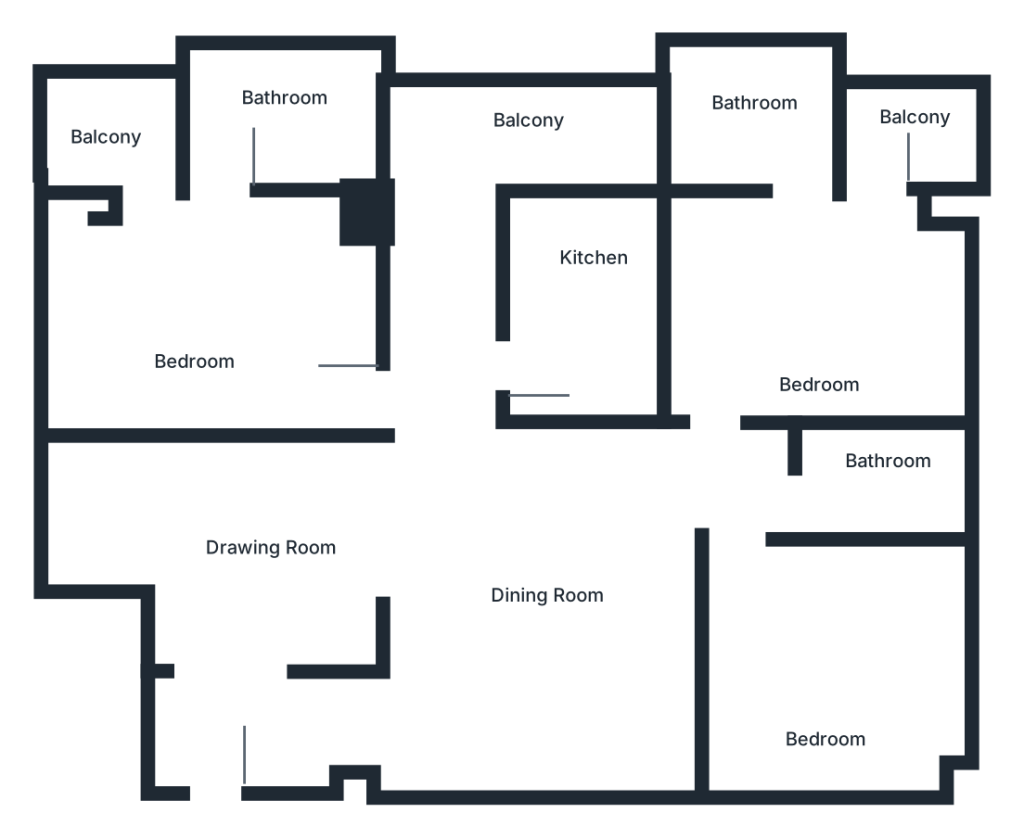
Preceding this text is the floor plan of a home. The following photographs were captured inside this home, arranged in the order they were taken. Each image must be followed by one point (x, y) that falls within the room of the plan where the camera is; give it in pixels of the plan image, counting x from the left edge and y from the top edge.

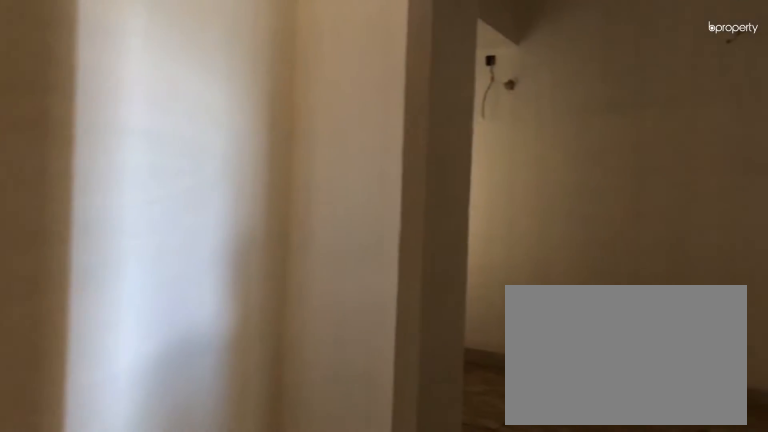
(206, 725)
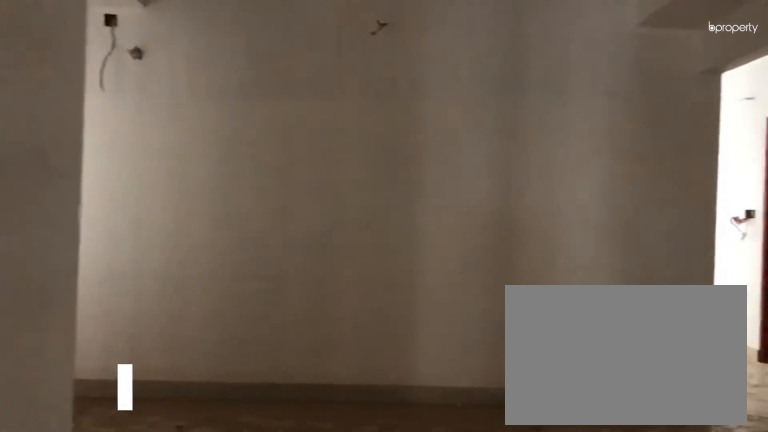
(206, 725)
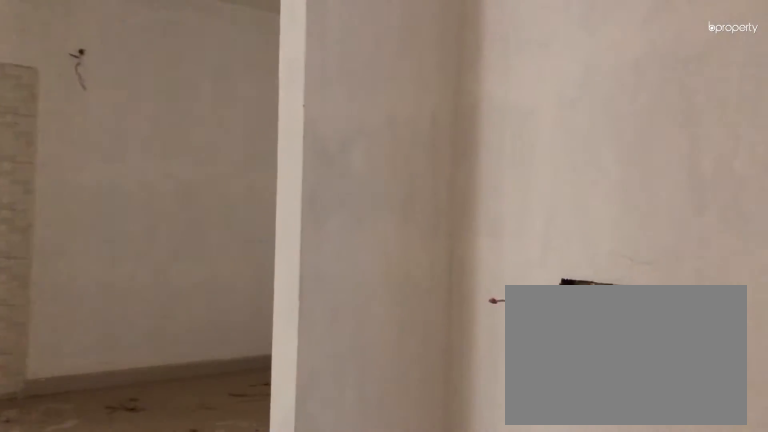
(290, 540)
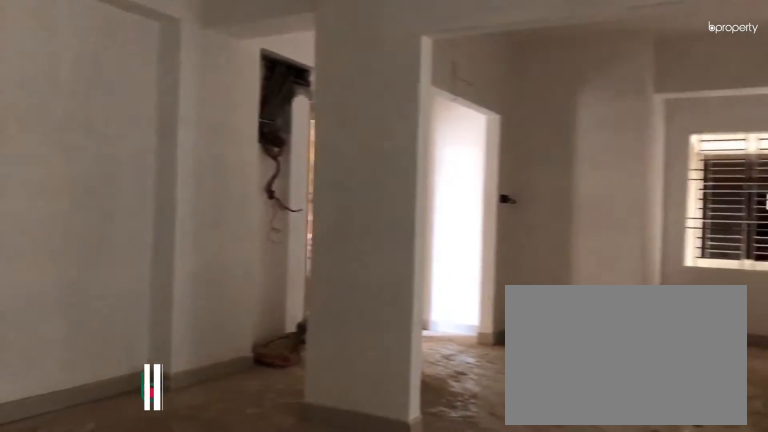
(518, 604)
